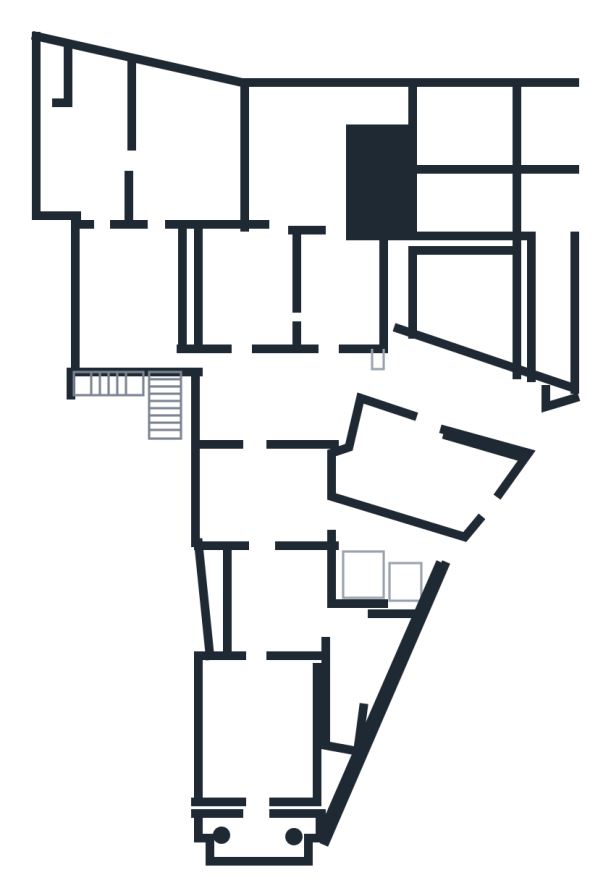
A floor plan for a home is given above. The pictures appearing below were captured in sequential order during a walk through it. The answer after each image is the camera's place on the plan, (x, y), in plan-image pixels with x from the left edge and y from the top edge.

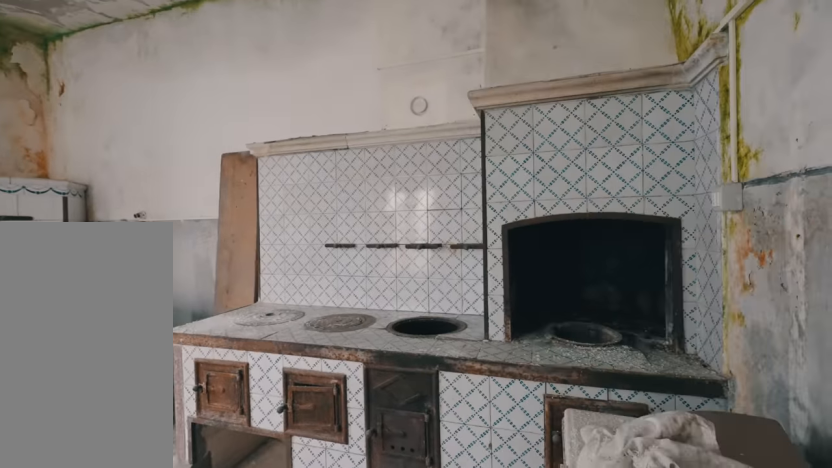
(167, 160)
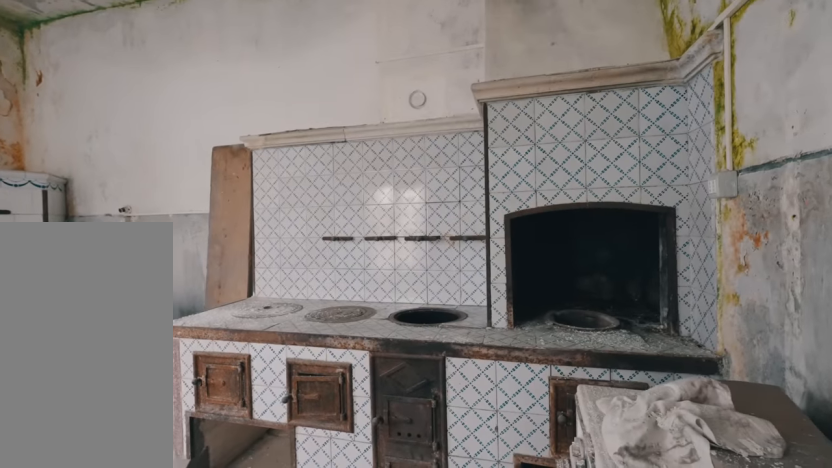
(167, 160)
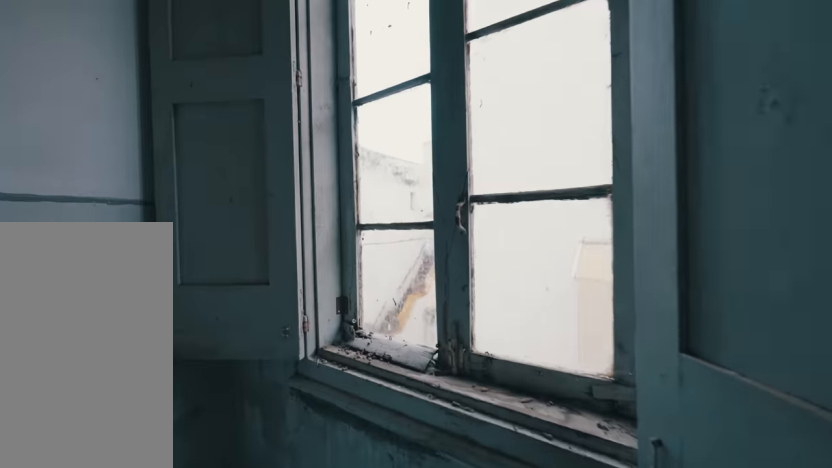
(167, 160)
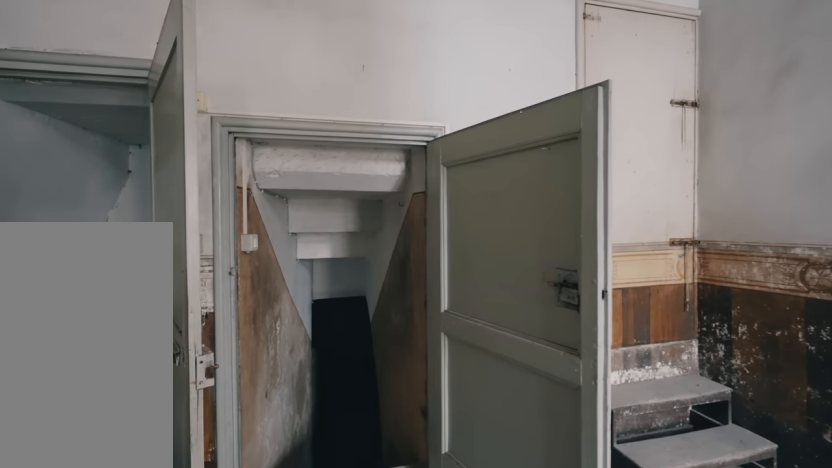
(127, 299)
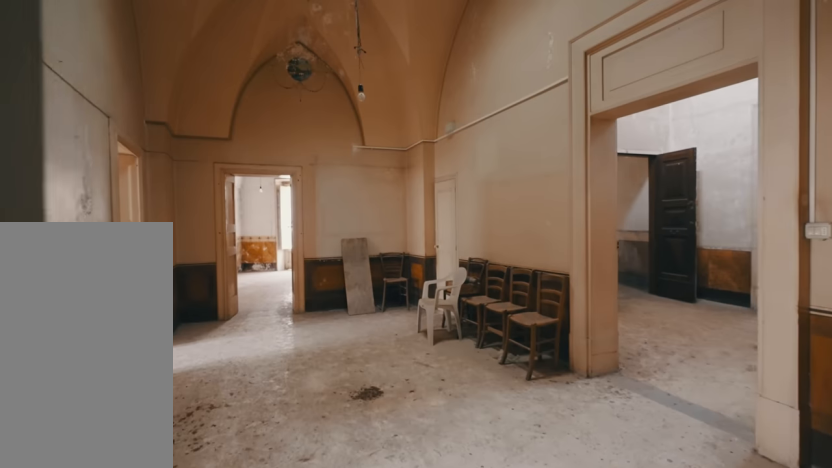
(261, 398)
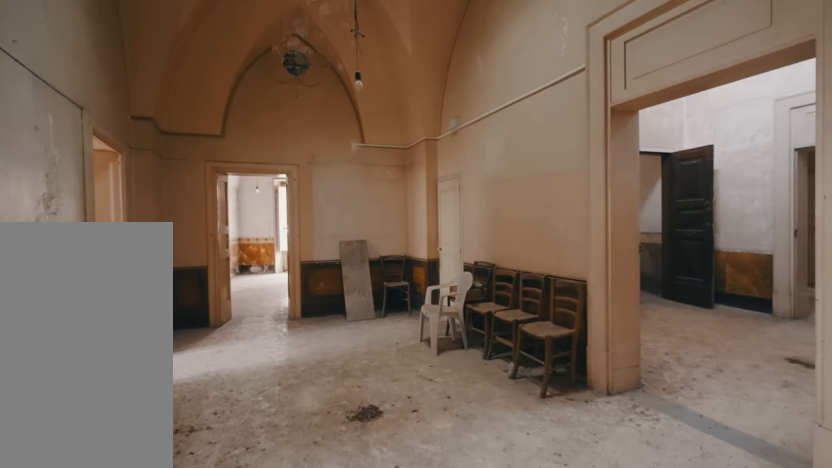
(271, 404)
